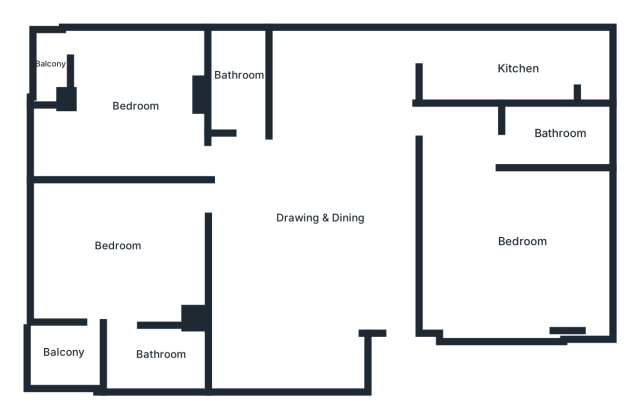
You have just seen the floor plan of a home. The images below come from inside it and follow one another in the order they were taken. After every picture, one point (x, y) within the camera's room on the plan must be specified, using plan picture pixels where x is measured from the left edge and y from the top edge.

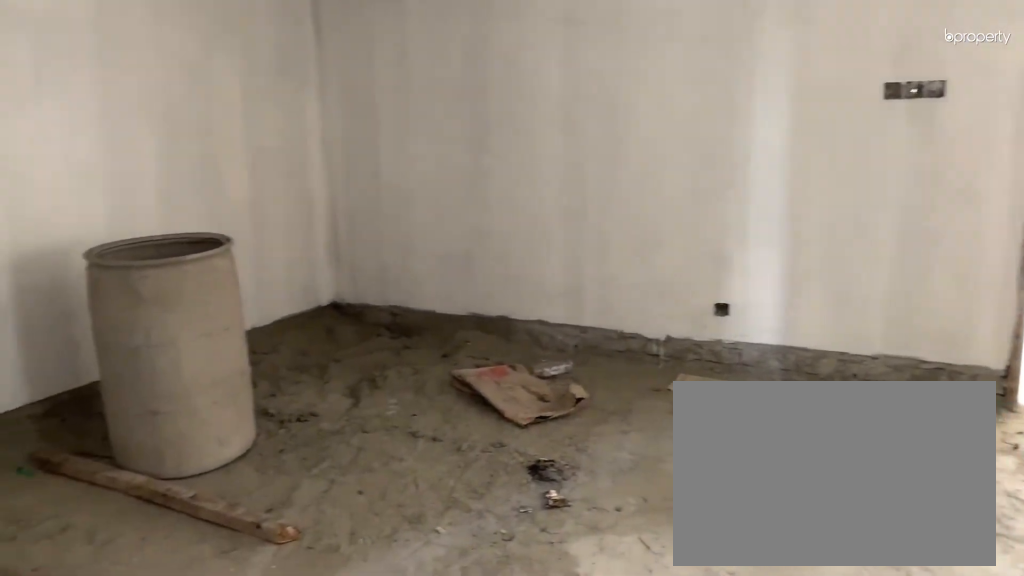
(322, 217)
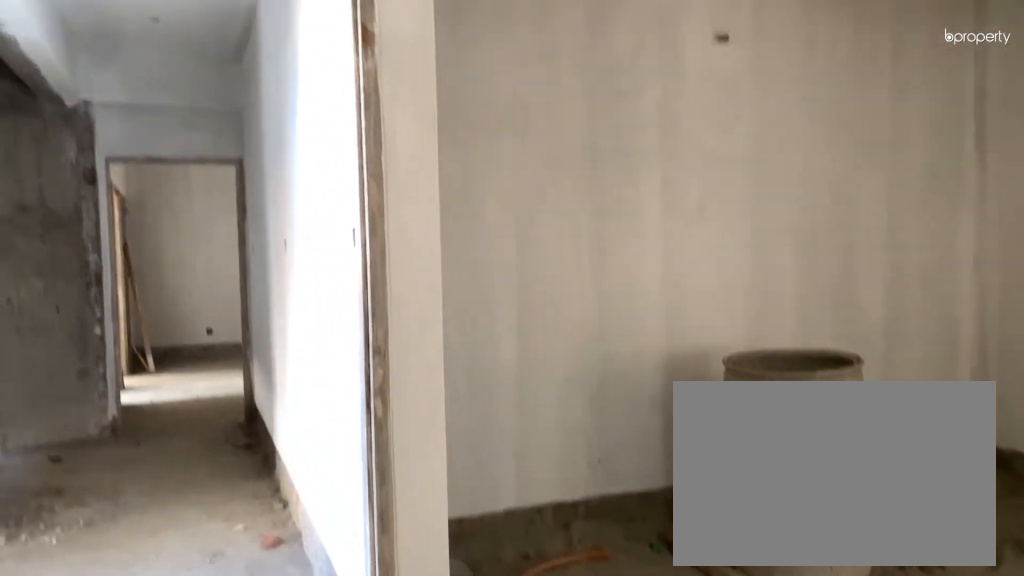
(322, 217)
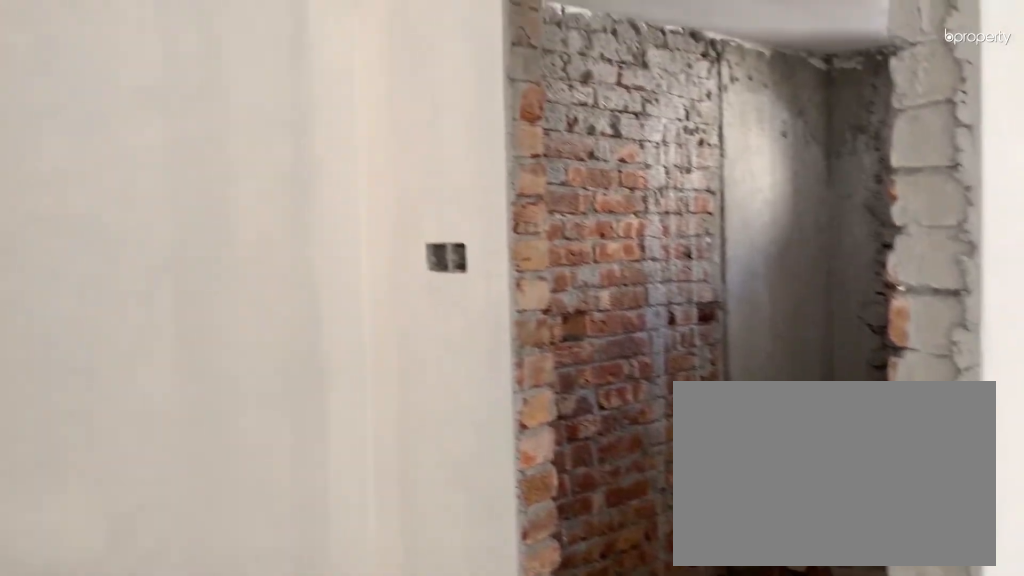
(522, 240)
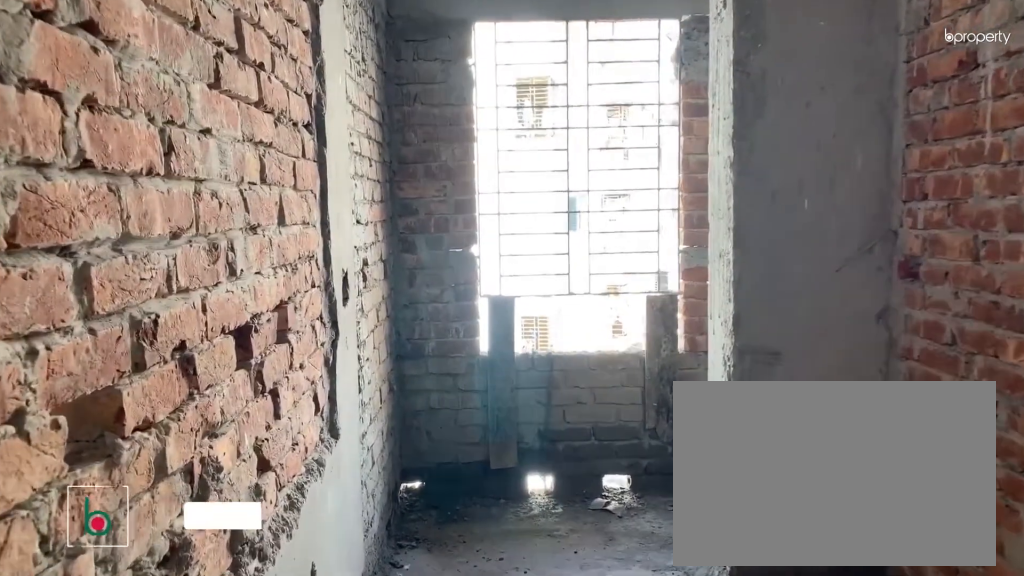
(513, 69)
